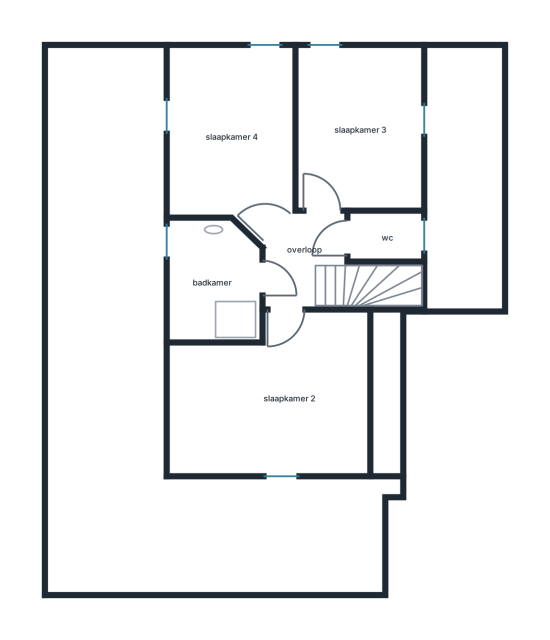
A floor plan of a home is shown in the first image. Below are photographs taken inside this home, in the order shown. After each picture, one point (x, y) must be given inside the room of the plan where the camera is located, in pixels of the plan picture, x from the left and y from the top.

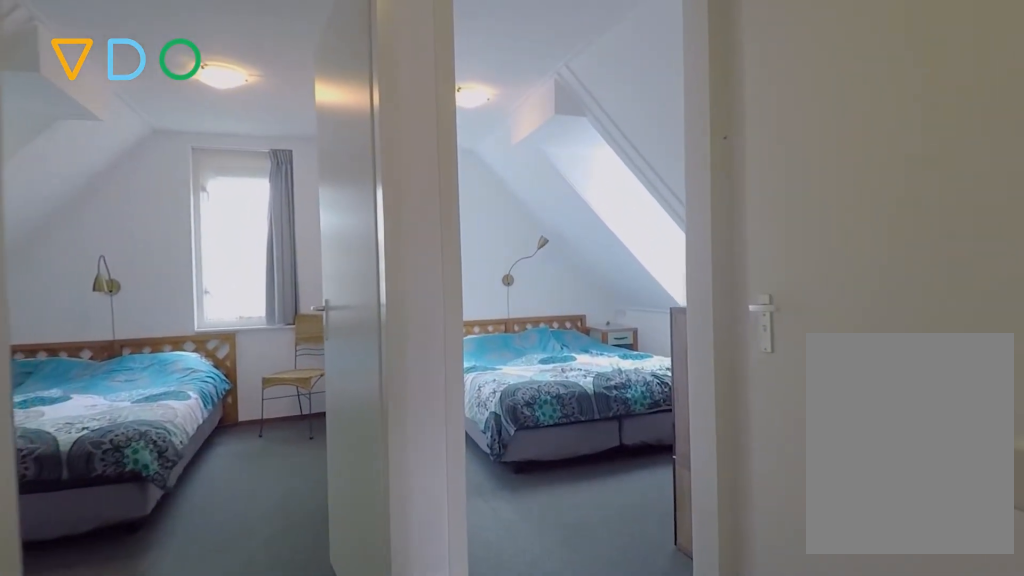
(302, 257)
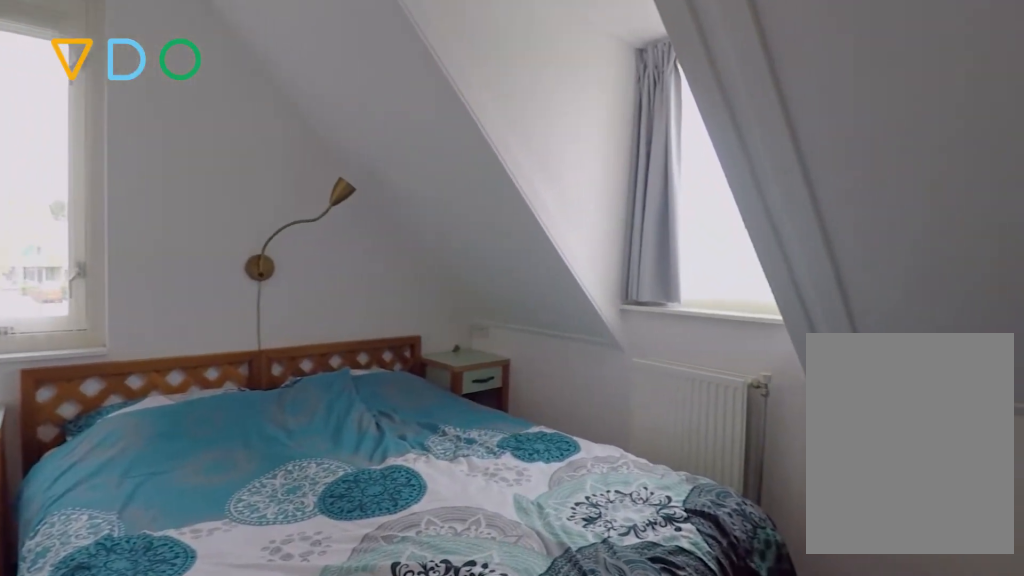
(360, 128)
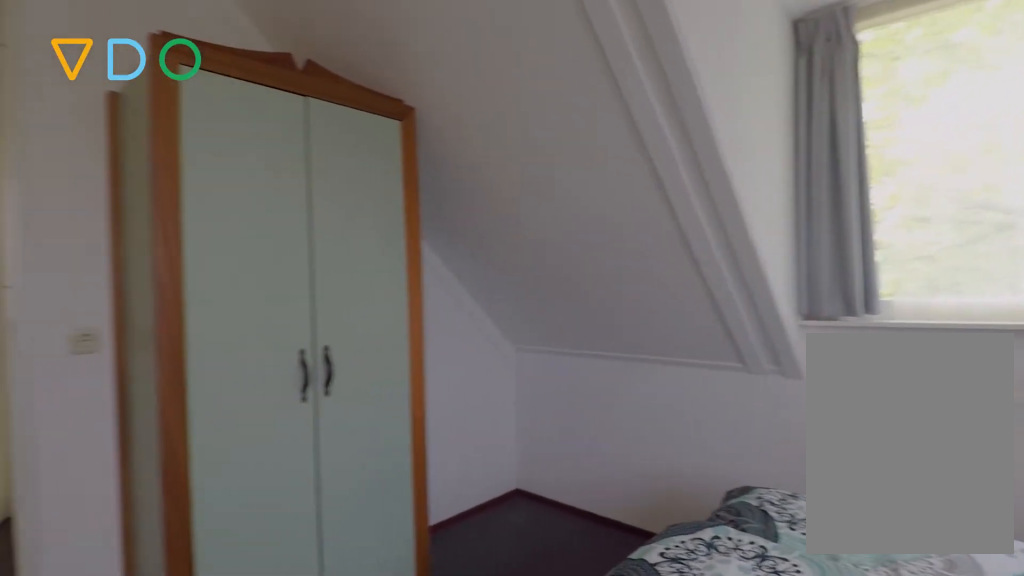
(231, 136)
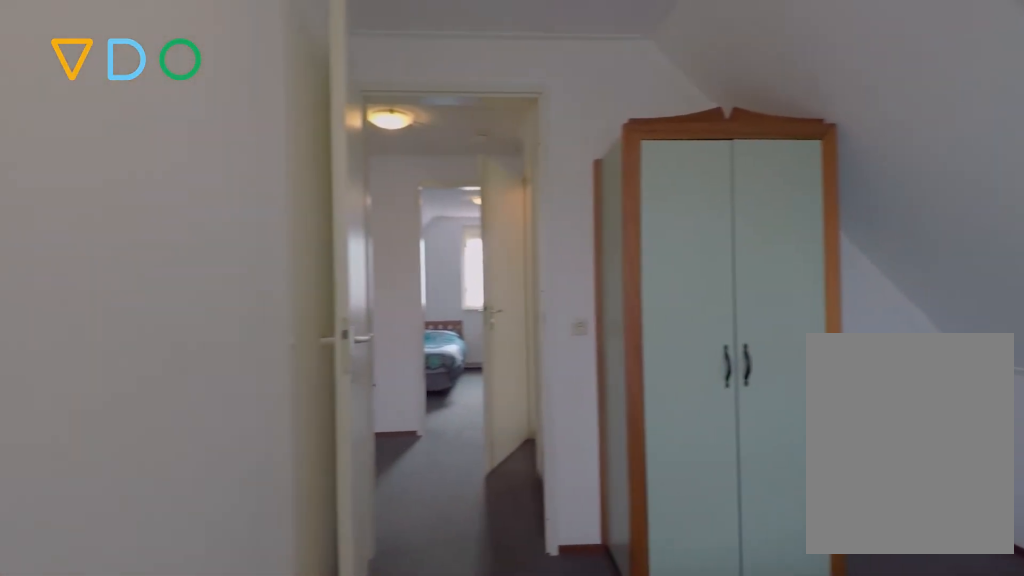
(231, 136)
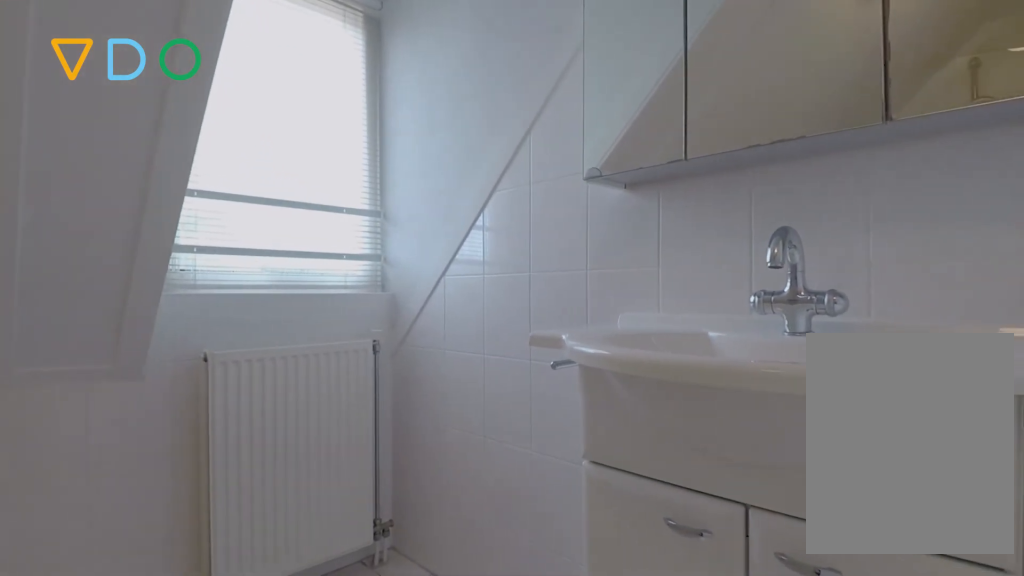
(211, 282)
